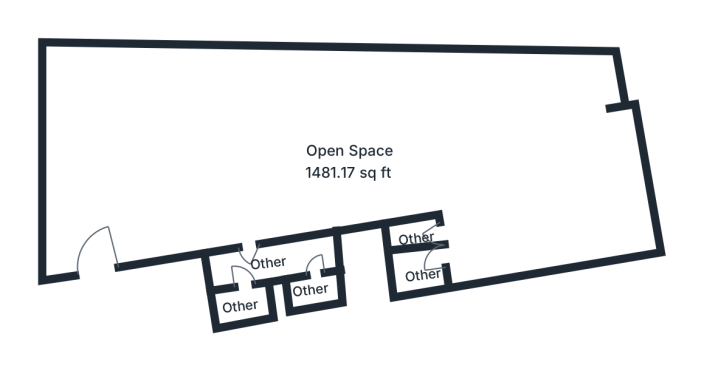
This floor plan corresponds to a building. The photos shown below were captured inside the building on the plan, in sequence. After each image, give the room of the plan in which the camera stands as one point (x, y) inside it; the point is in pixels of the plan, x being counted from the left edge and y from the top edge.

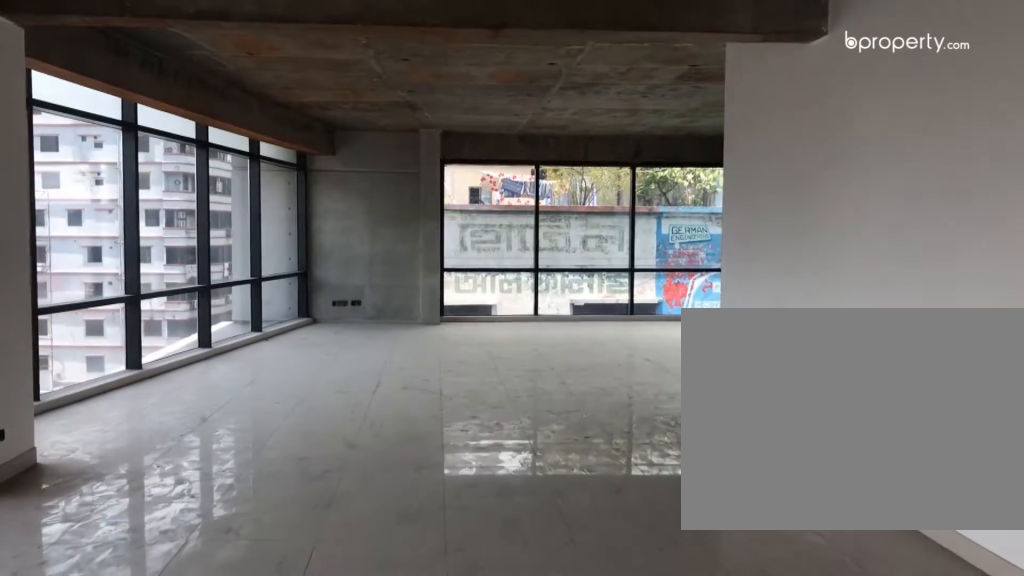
(247, 155)
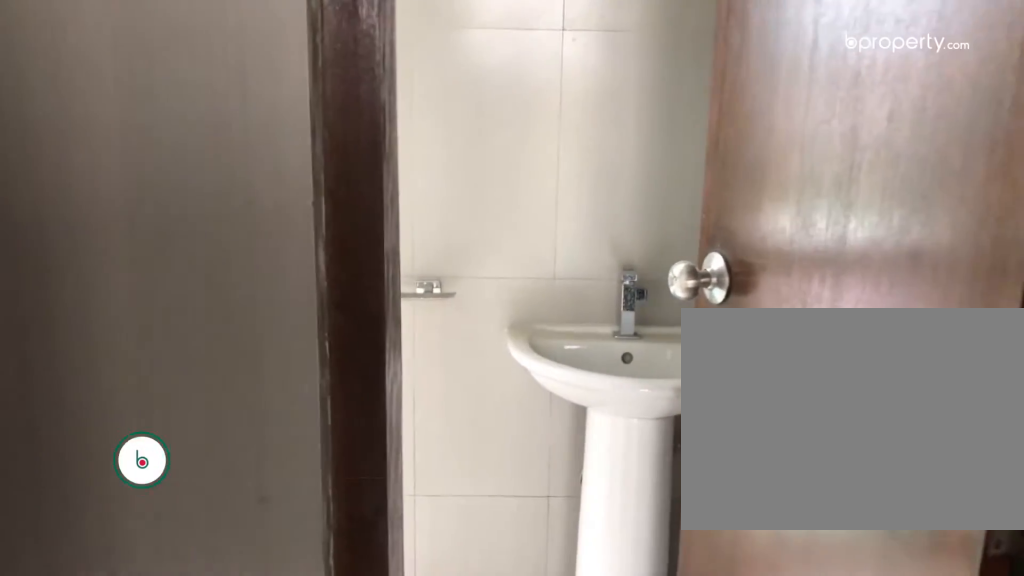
(245, 271)
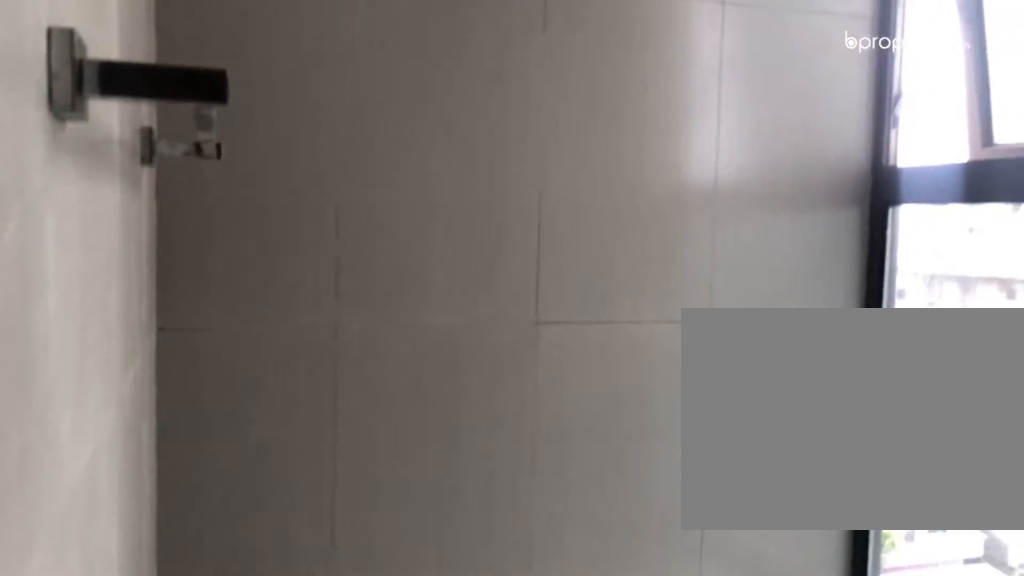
(240, 302)
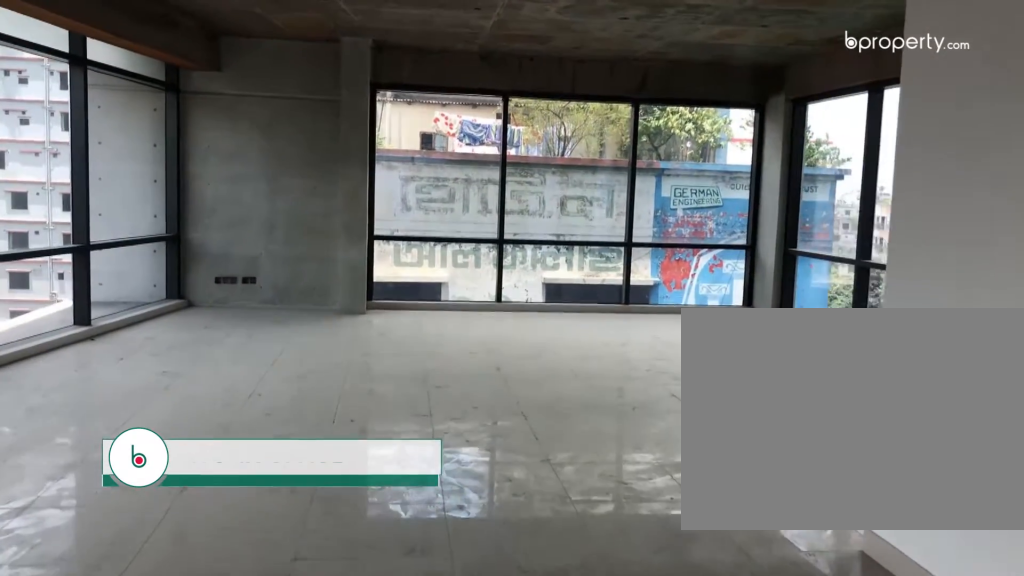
(391, 124)
